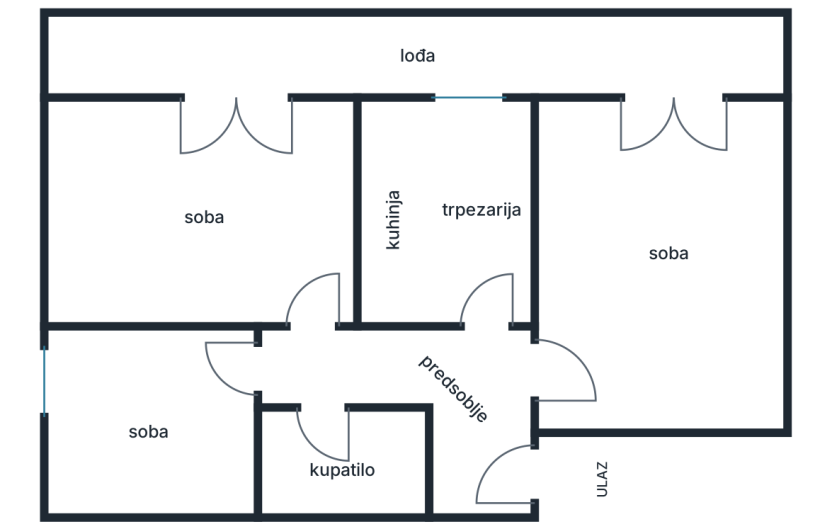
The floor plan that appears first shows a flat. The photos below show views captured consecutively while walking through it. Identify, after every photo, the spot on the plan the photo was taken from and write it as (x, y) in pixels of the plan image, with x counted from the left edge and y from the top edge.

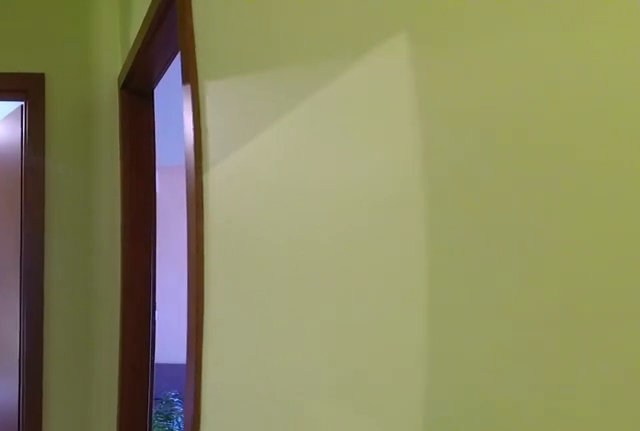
(475, 365)
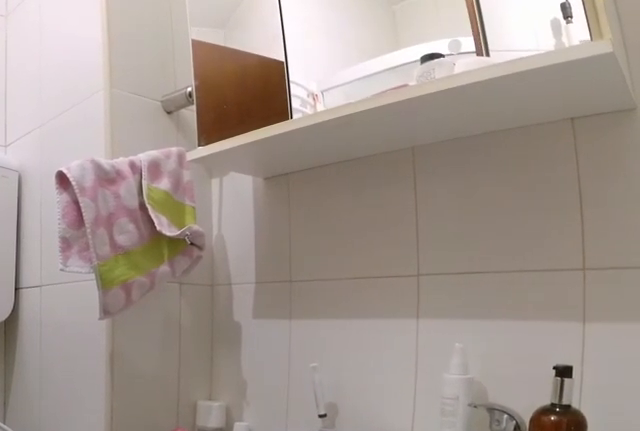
(327, 384)
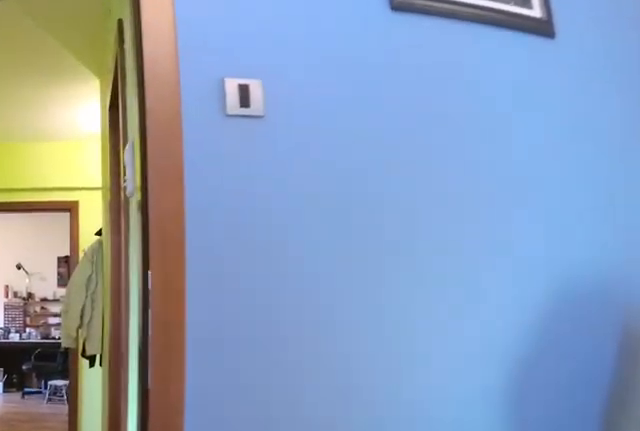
(175, 367)
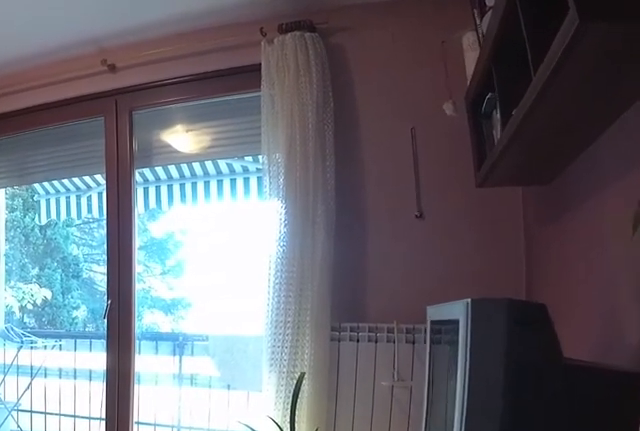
(290, 336)
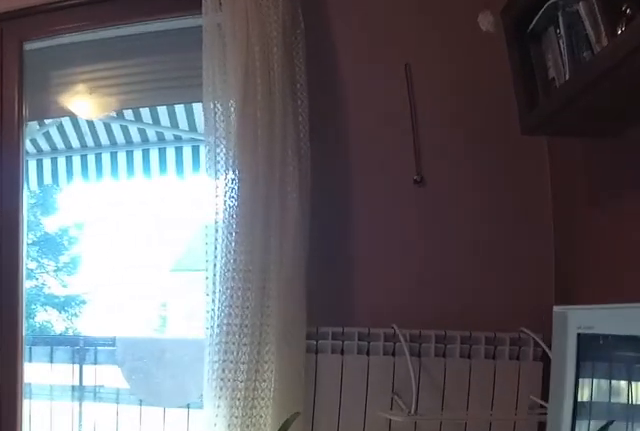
(232, 279)
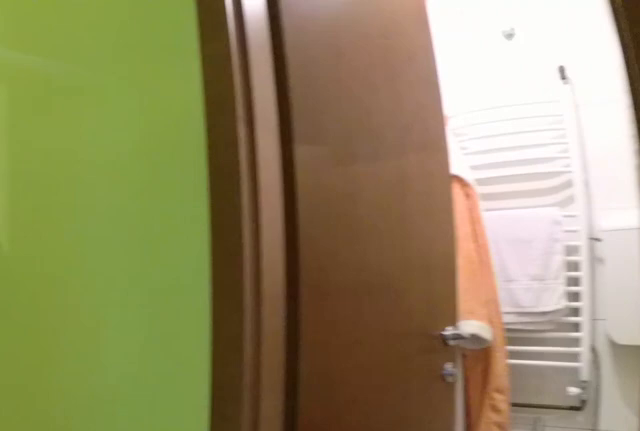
(295, 347)
